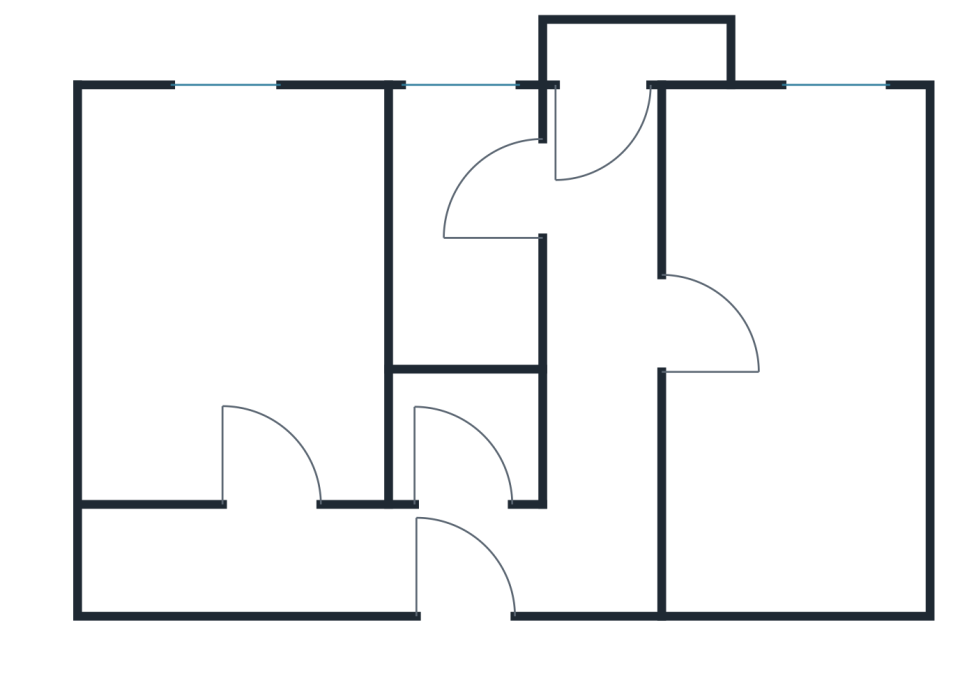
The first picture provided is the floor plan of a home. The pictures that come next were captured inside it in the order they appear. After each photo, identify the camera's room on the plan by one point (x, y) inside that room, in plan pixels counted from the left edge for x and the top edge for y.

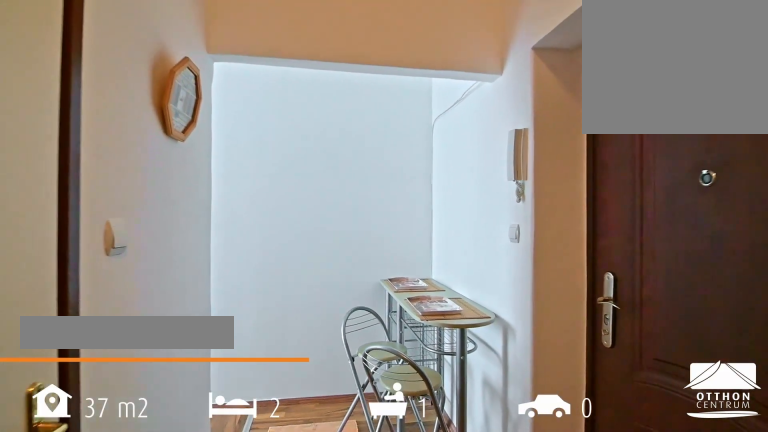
(467, 586)
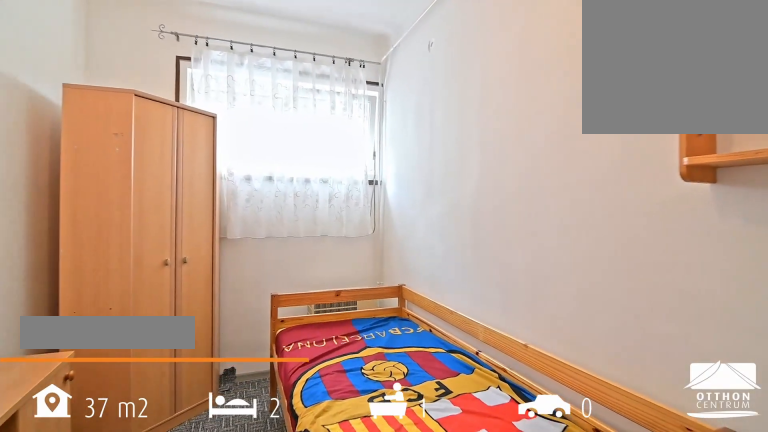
(239, 310)
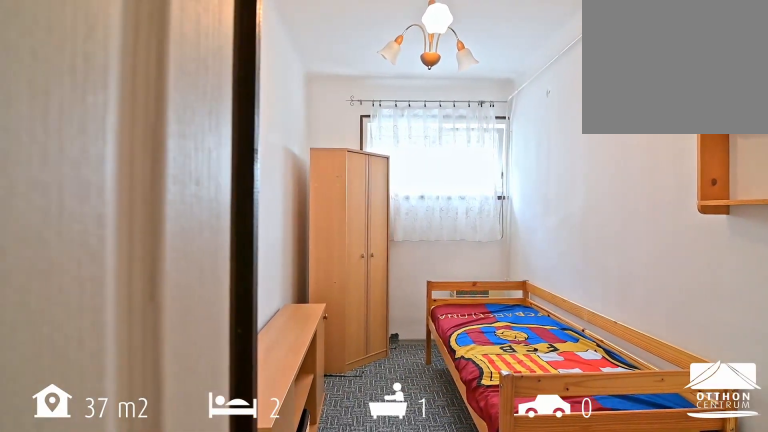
(239, 310)
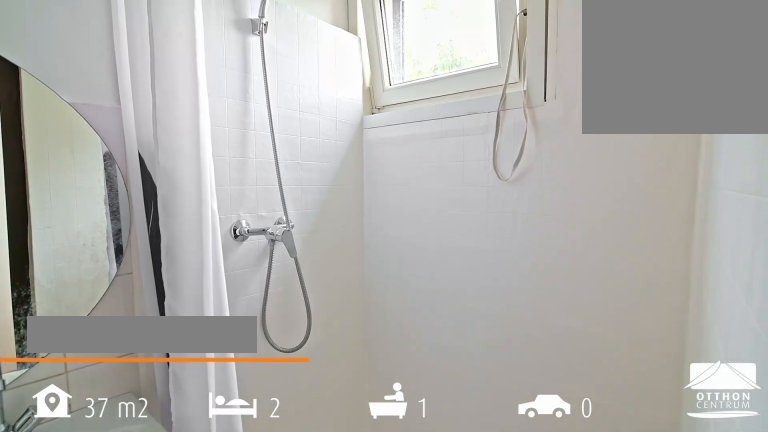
(463, 194)
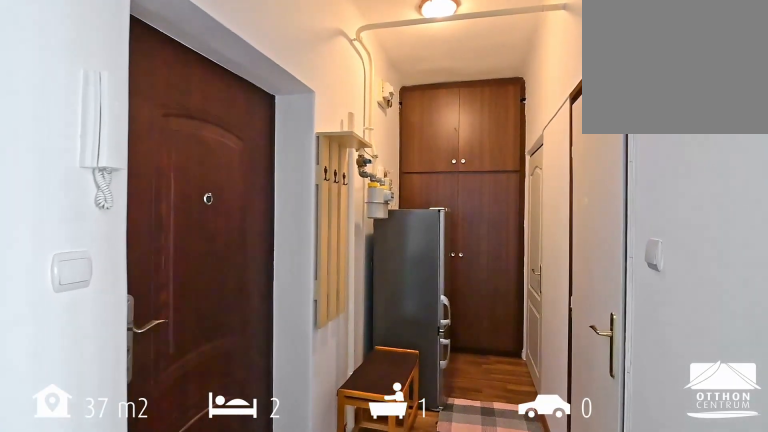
(467, 585)
